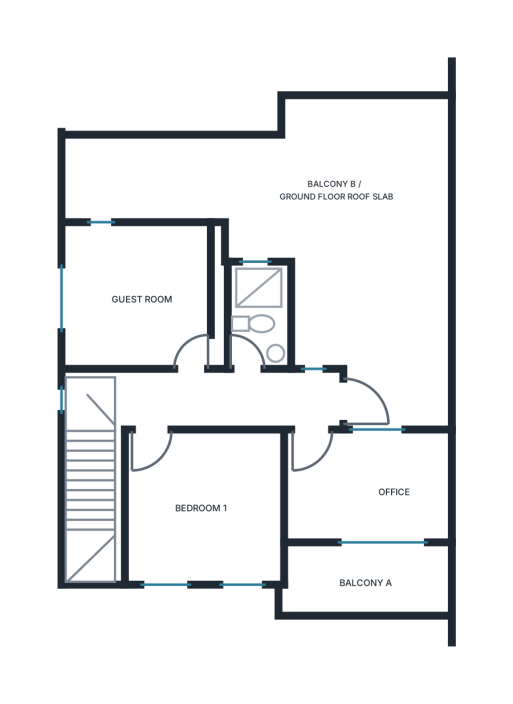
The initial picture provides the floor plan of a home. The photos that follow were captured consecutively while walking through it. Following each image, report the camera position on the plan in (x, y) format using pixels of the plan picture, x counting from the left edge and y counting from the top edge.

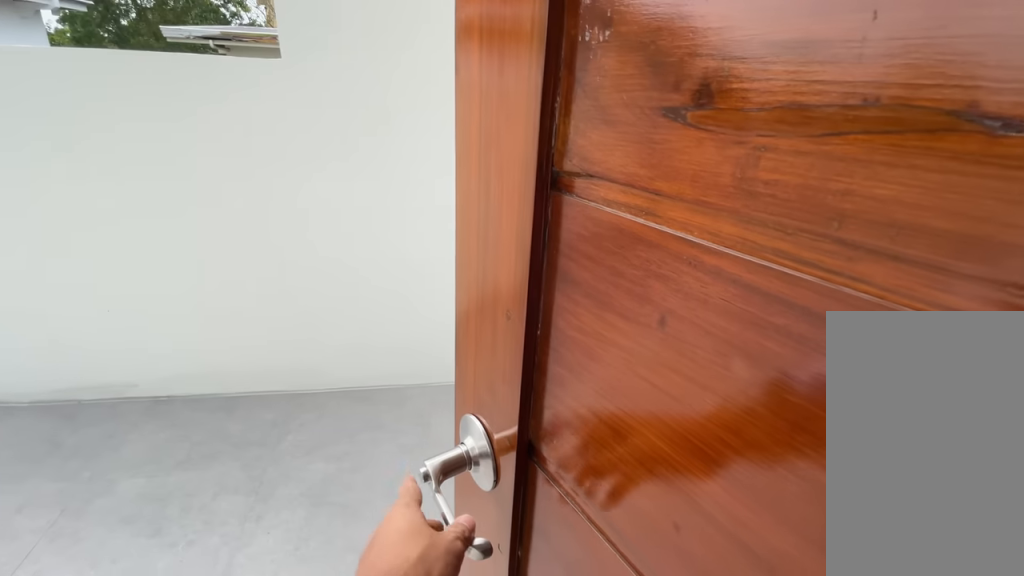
(409, 359)
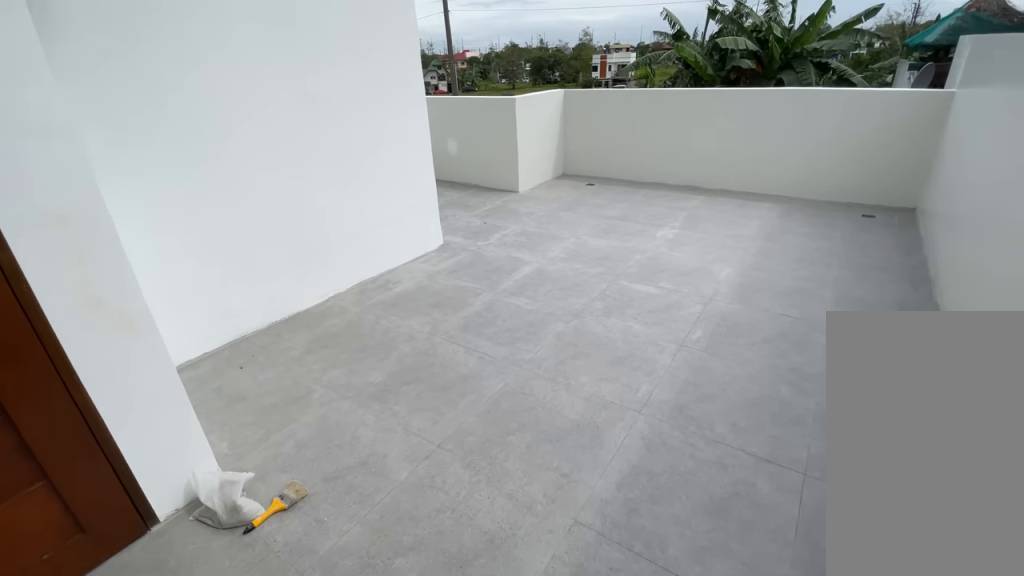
(410, 359)
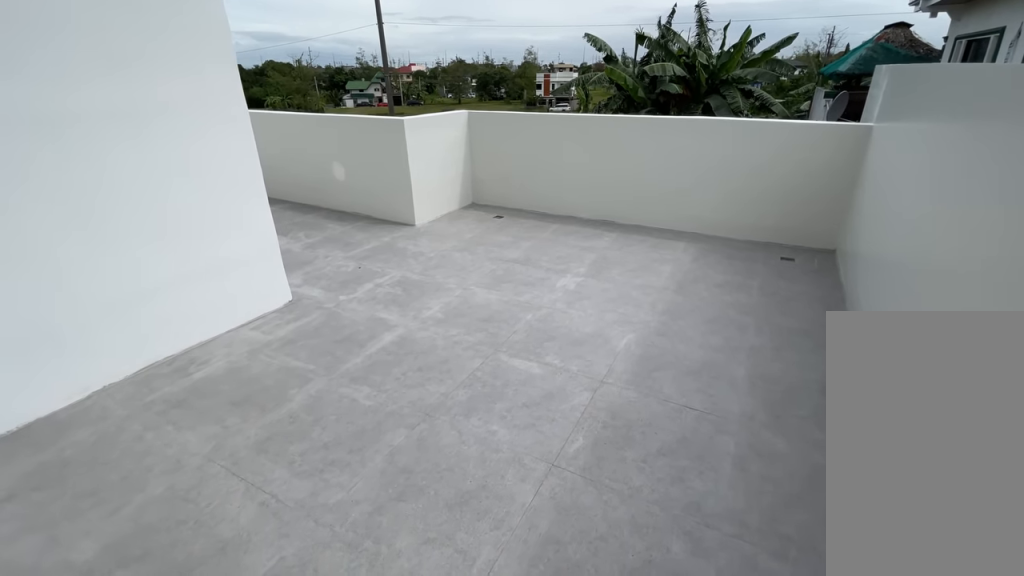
(410, 359)
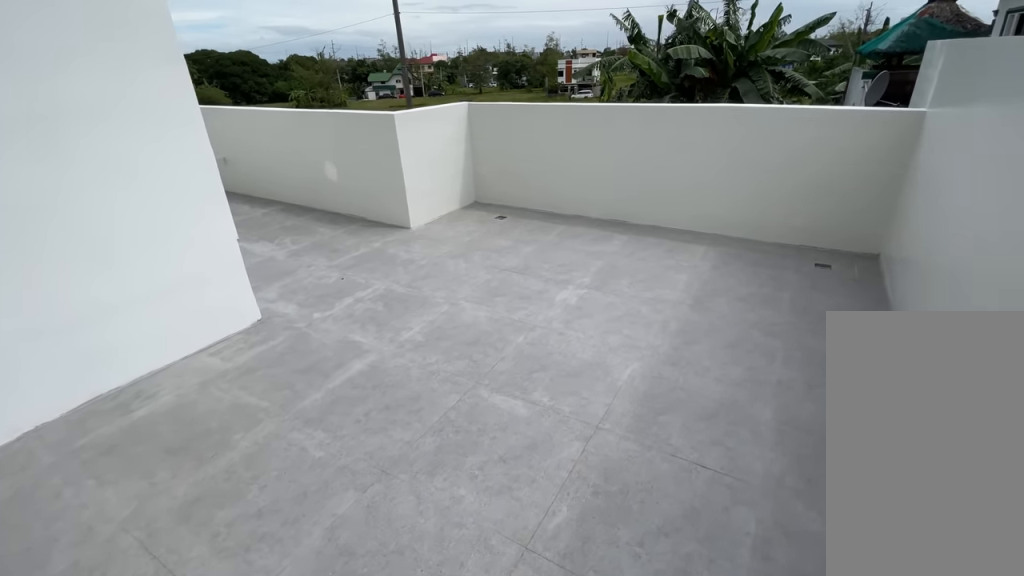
(409, 346)
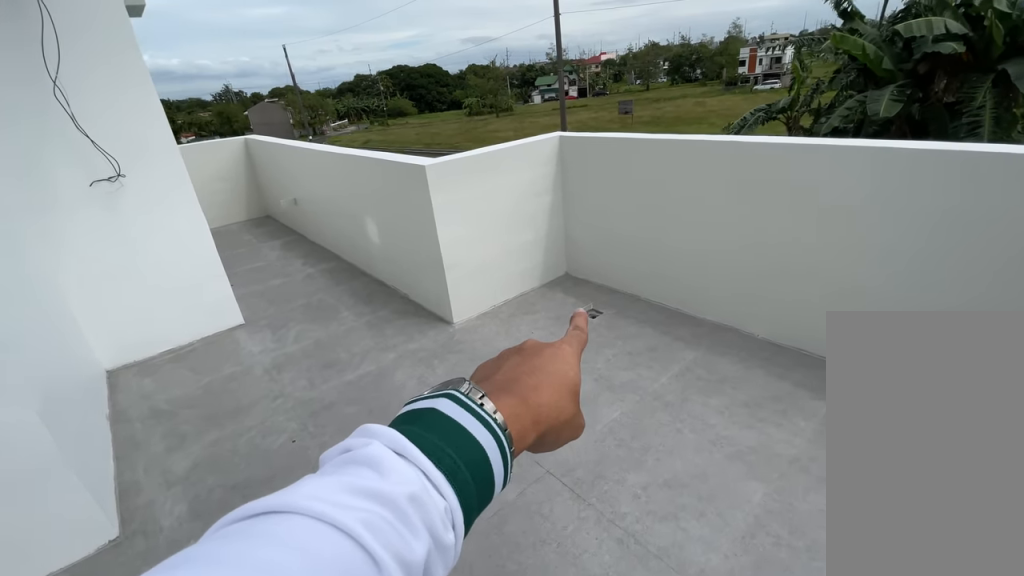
(363, 222)
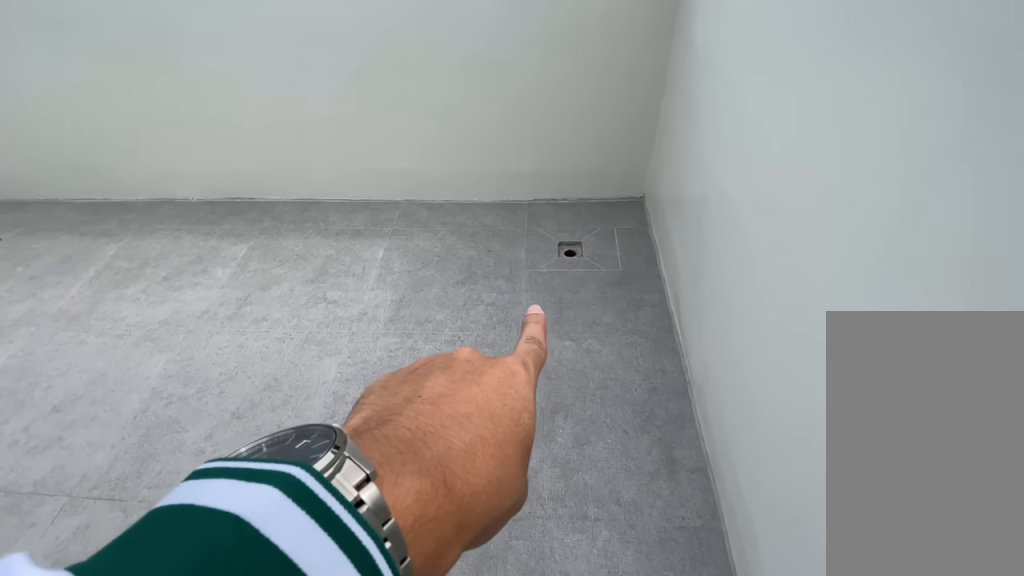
(362, 221)
